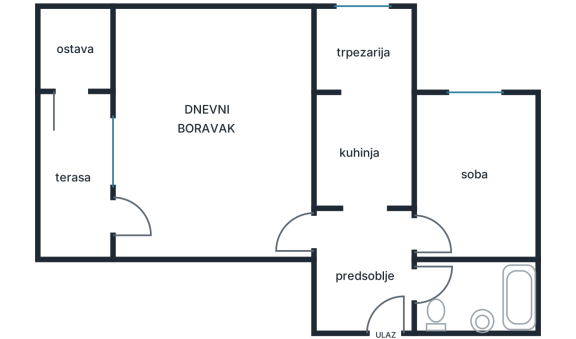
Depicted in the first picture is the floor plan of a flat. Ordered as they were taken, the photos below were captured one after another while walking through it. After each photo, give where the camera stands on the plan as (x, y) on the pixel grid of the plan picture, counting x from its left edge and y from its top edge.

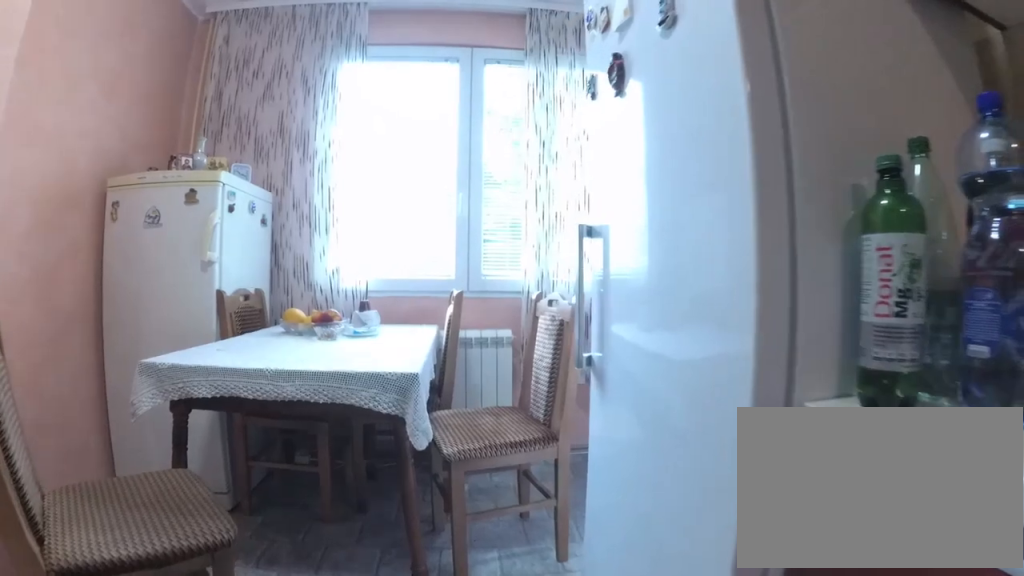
(373, 151)
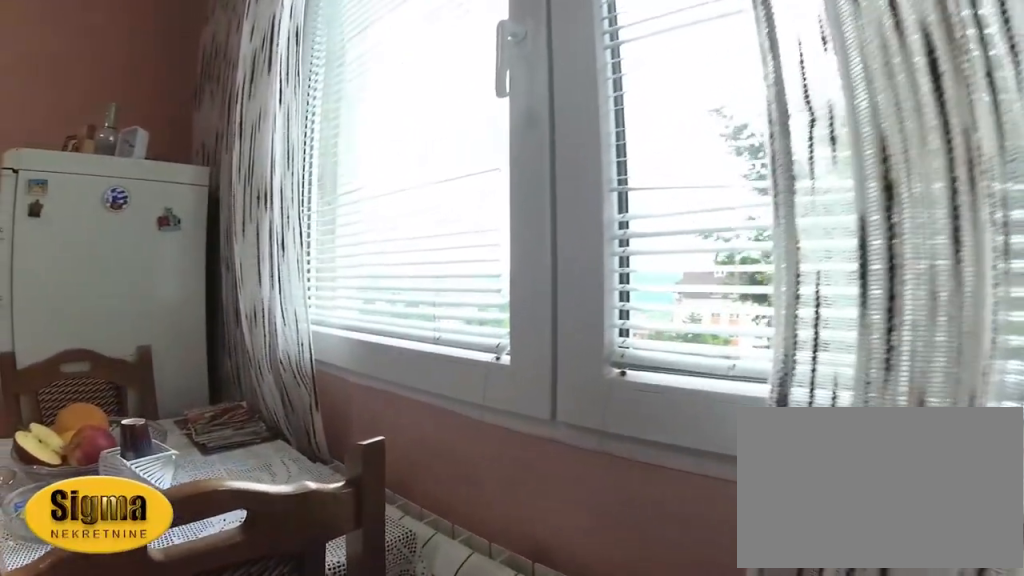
(377, 44)
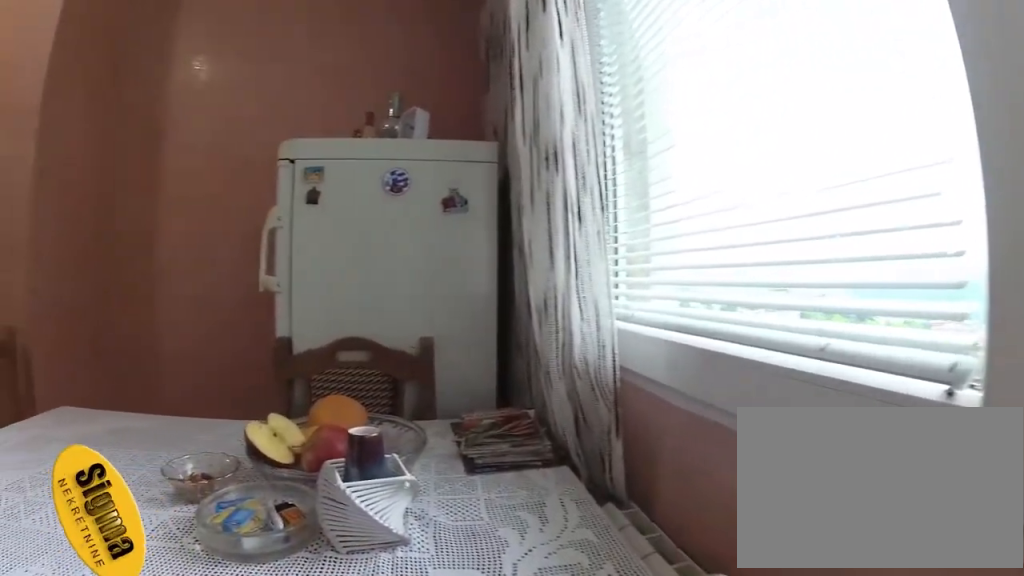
(385, 37)
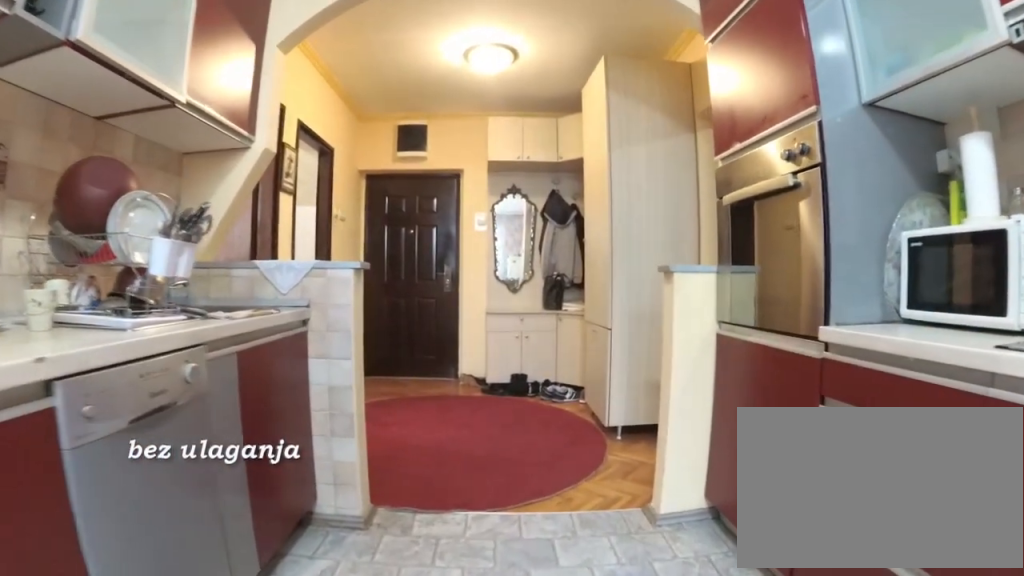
(364, 98)
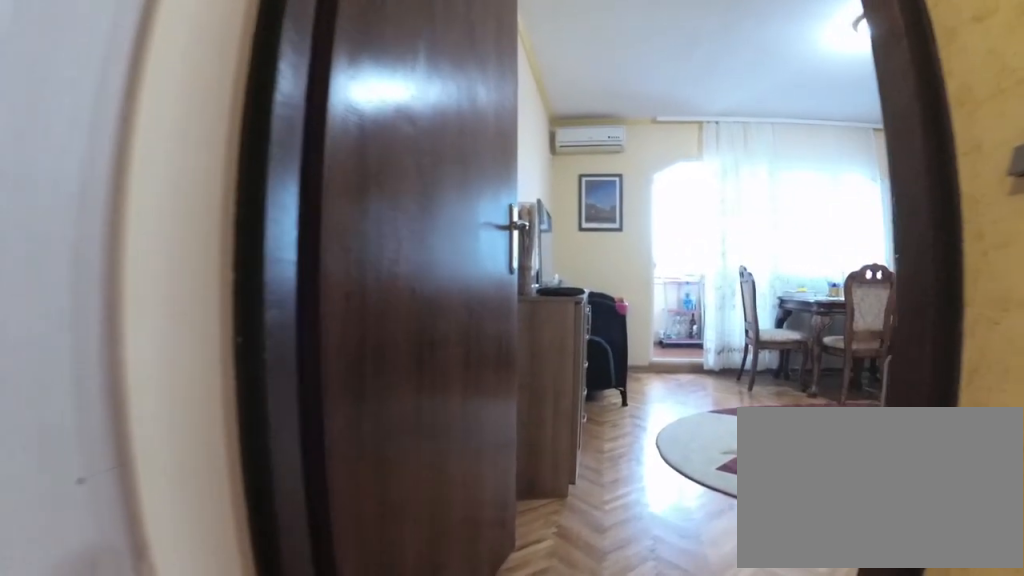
(351, 226)
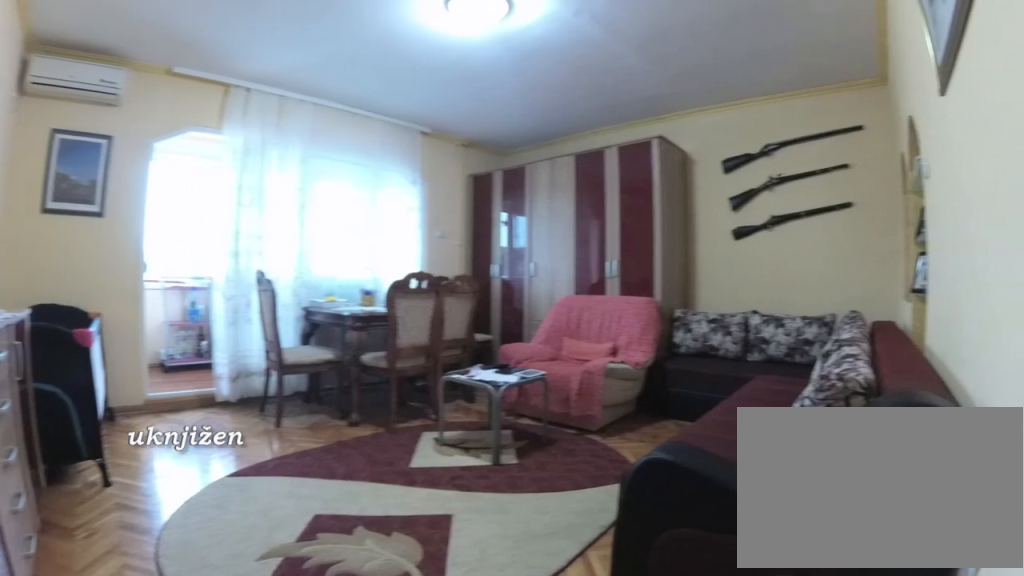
(321, 227)
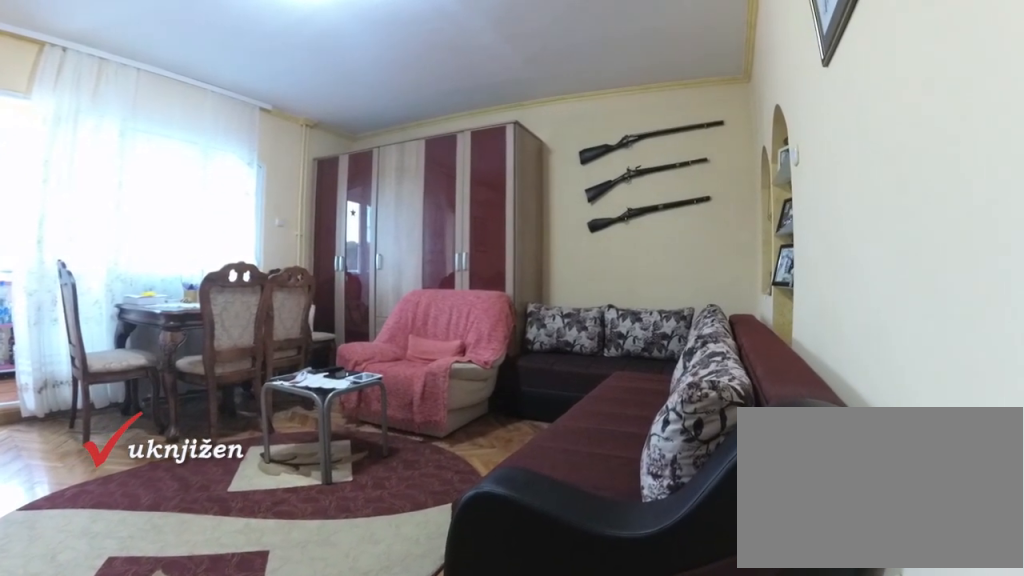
(303, 219)
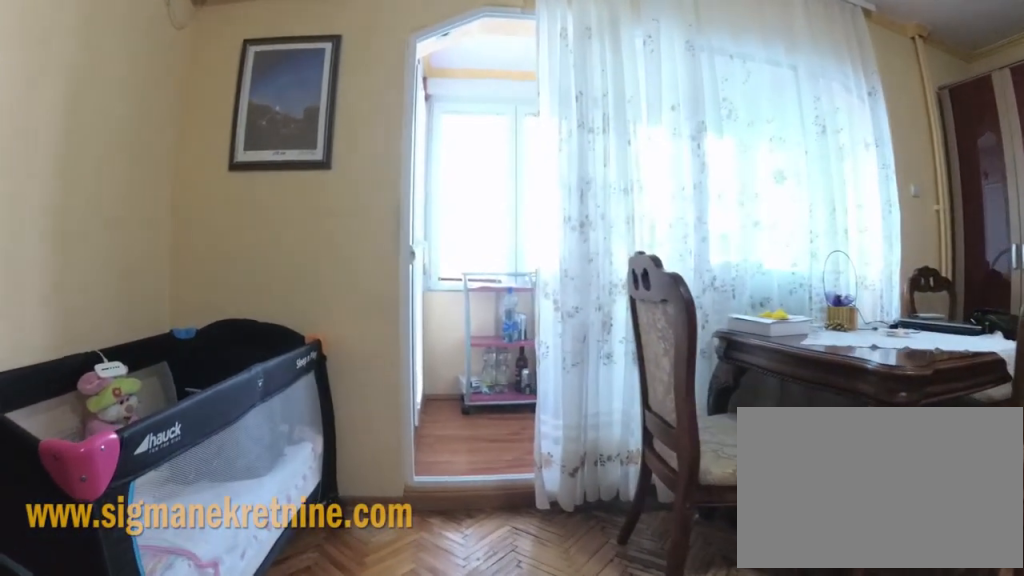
(234, 210)
